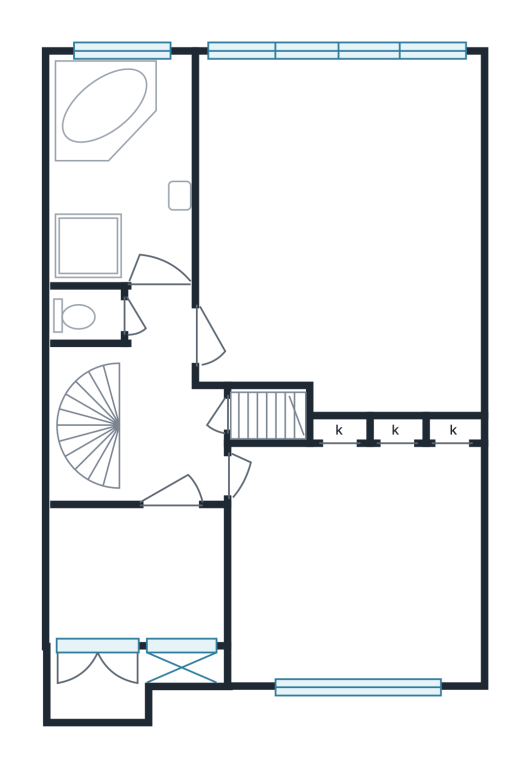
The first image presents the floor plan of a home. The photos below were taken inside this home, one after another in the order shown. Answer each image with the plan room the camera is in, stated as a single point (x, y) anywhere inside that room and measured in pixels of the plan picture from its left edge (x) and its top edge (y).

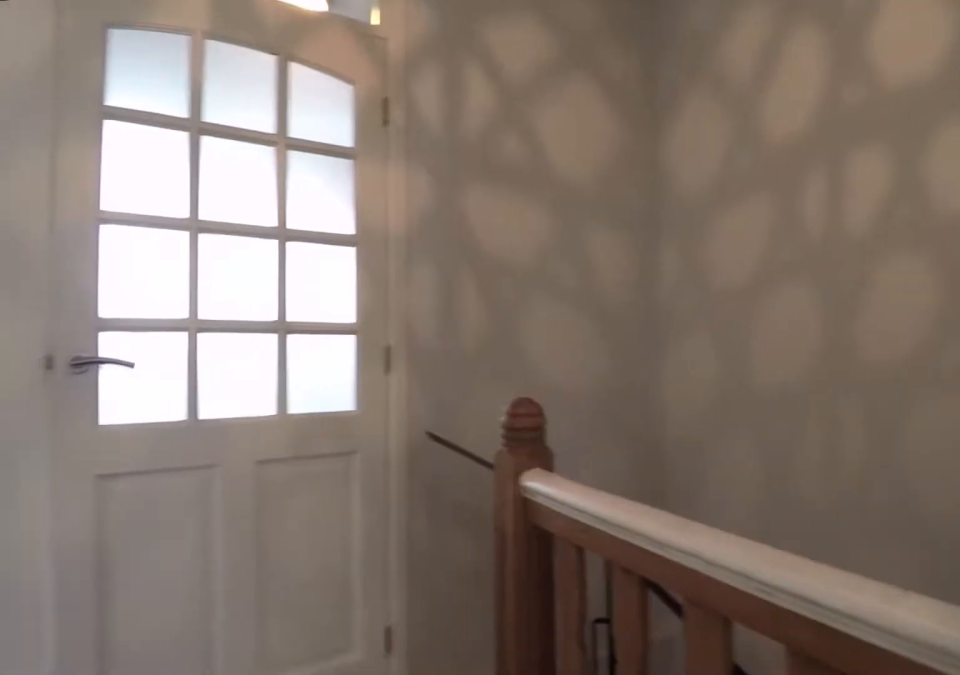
(153, 411)
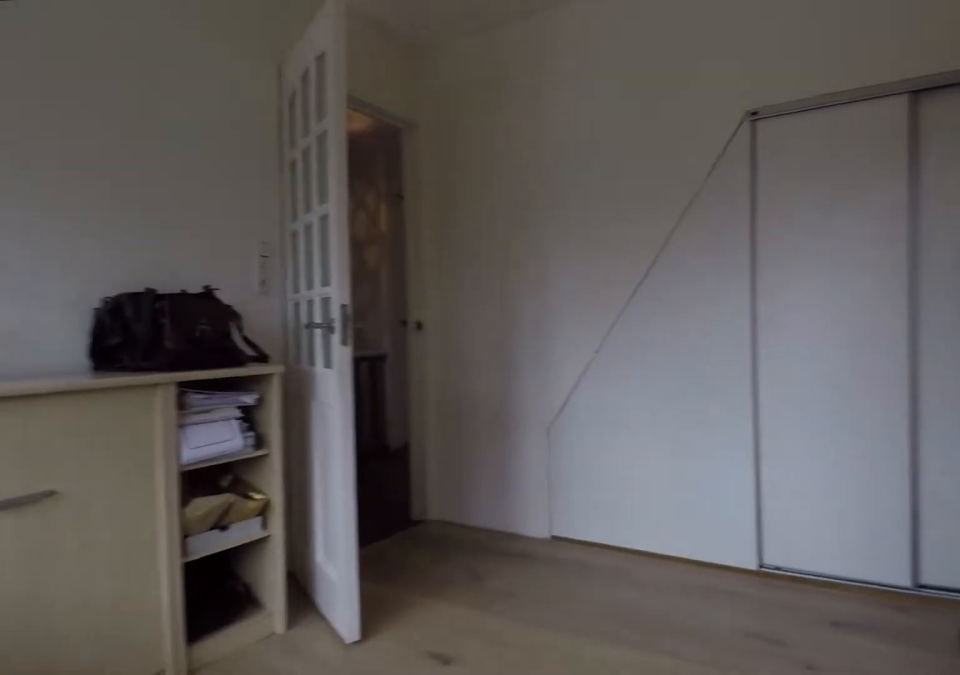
(342, 515)
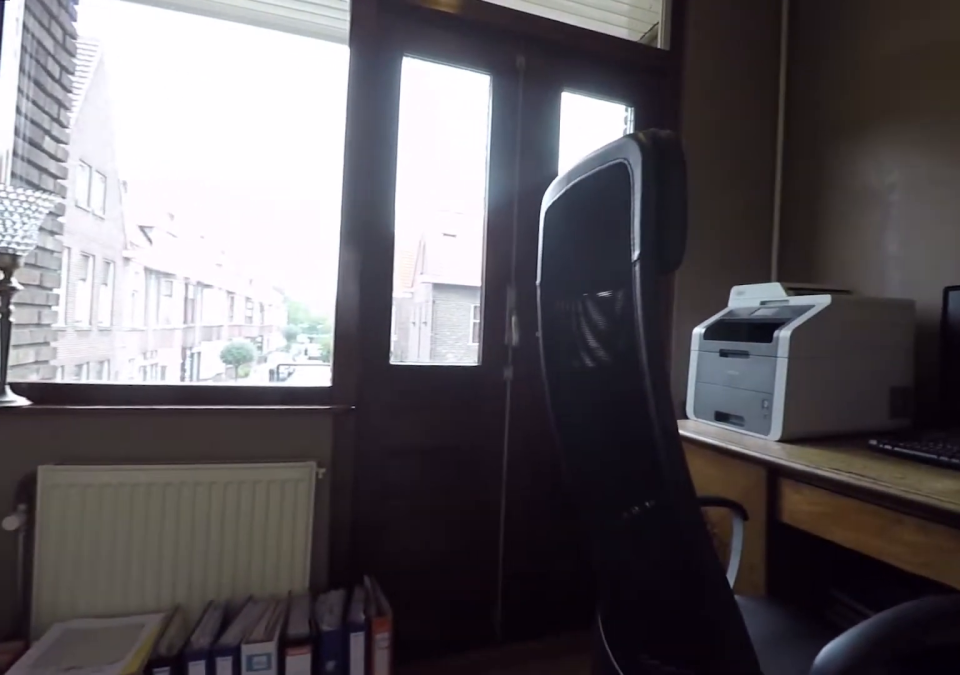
(138, 574)
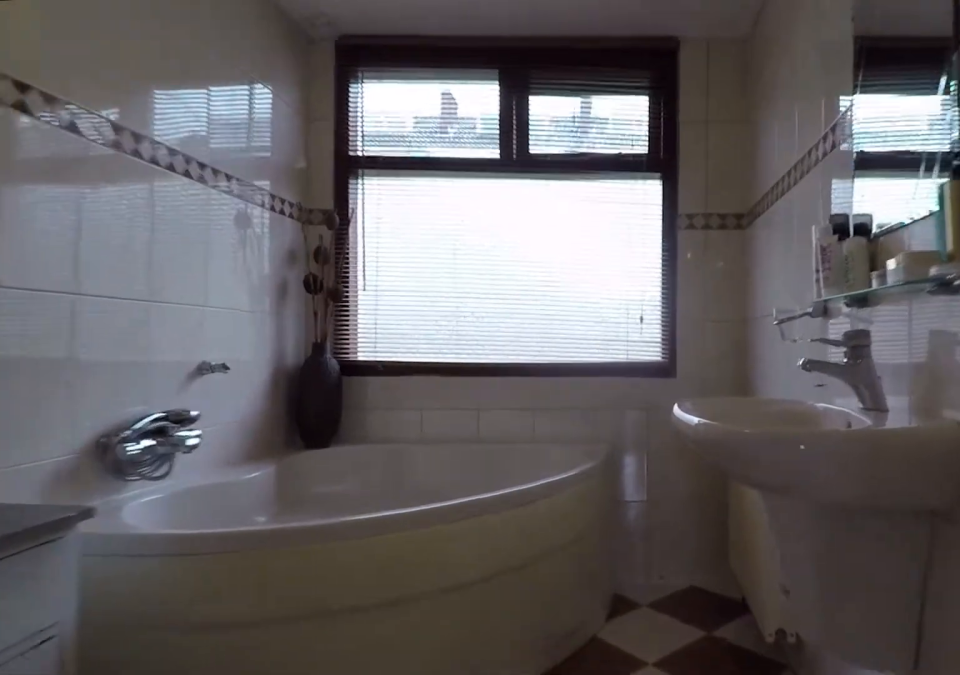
(124, 169)
